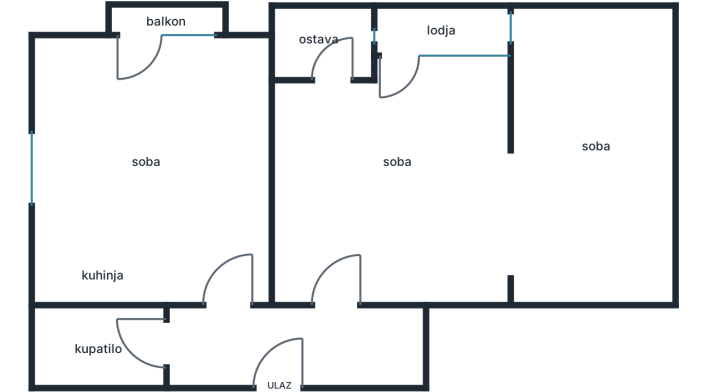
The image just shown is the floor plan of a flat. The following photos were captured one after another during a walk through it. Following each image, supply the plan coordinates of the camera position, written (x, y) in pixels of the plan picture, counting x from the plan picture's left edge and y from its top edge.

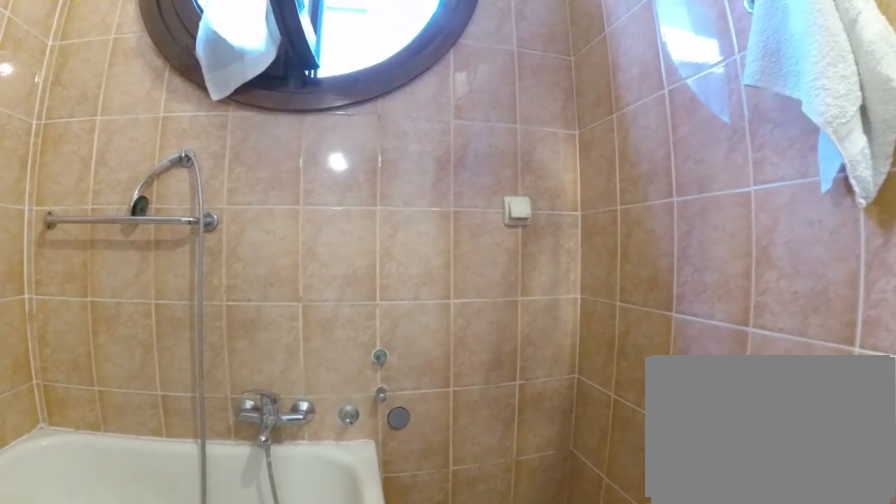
(112, 342)
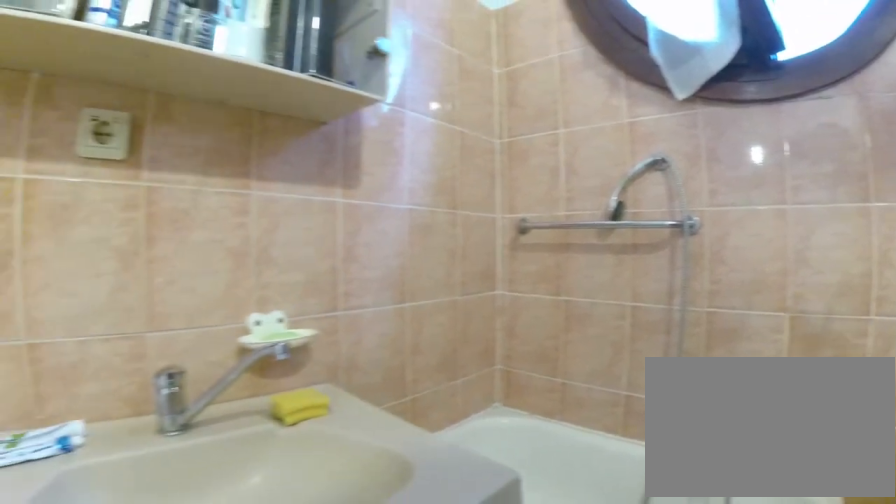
(81, 329)
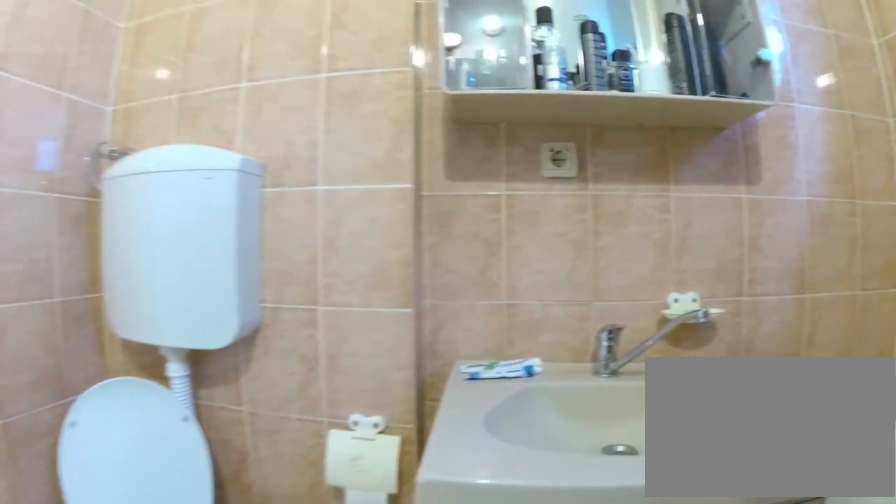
(67, 325)
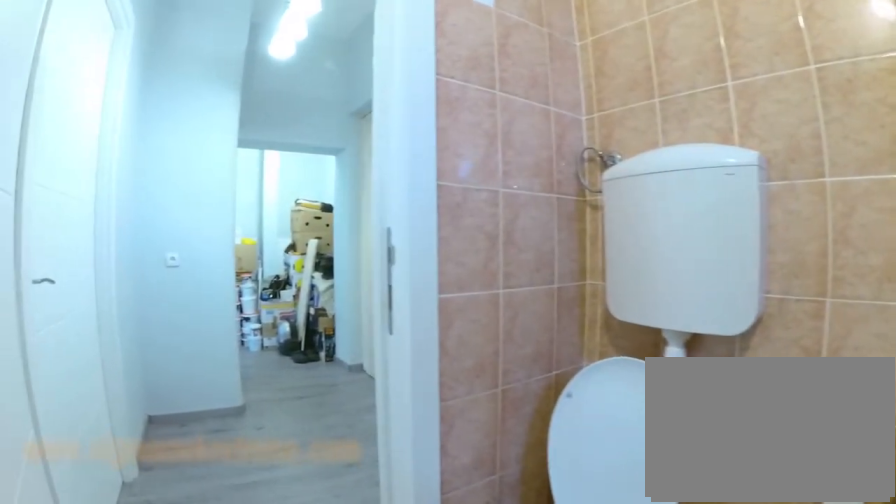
(61, 340)
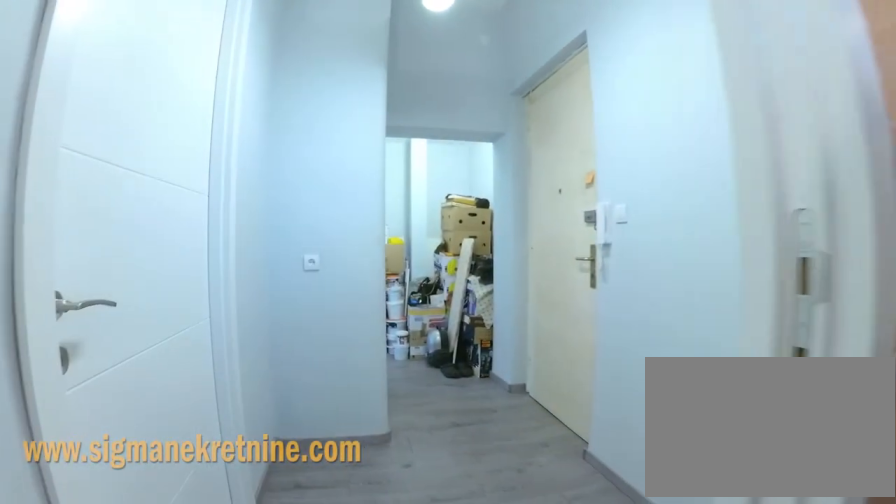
(122, 341)
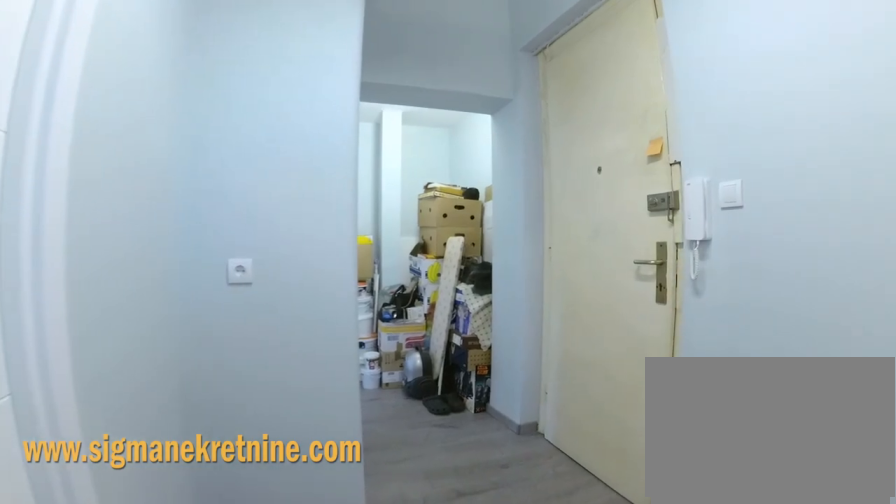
(187, 335)
